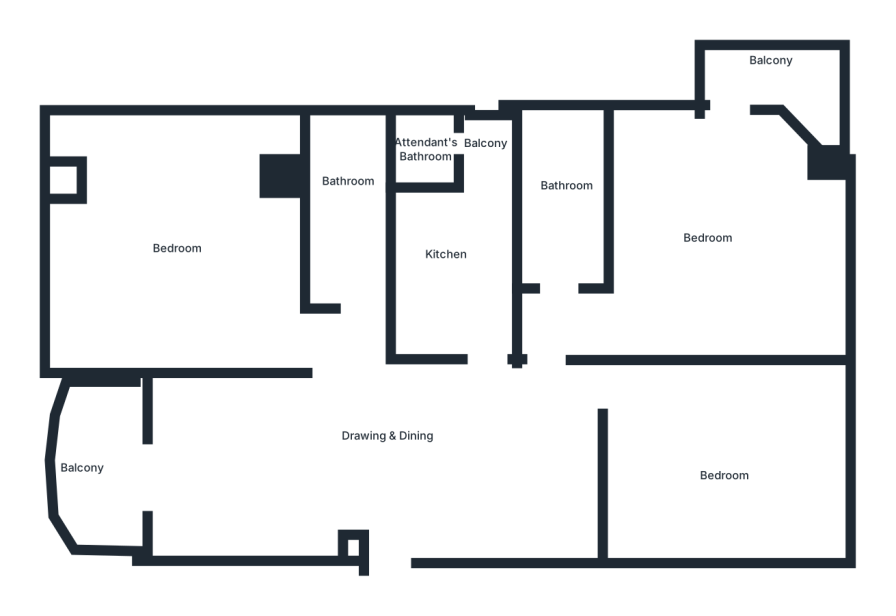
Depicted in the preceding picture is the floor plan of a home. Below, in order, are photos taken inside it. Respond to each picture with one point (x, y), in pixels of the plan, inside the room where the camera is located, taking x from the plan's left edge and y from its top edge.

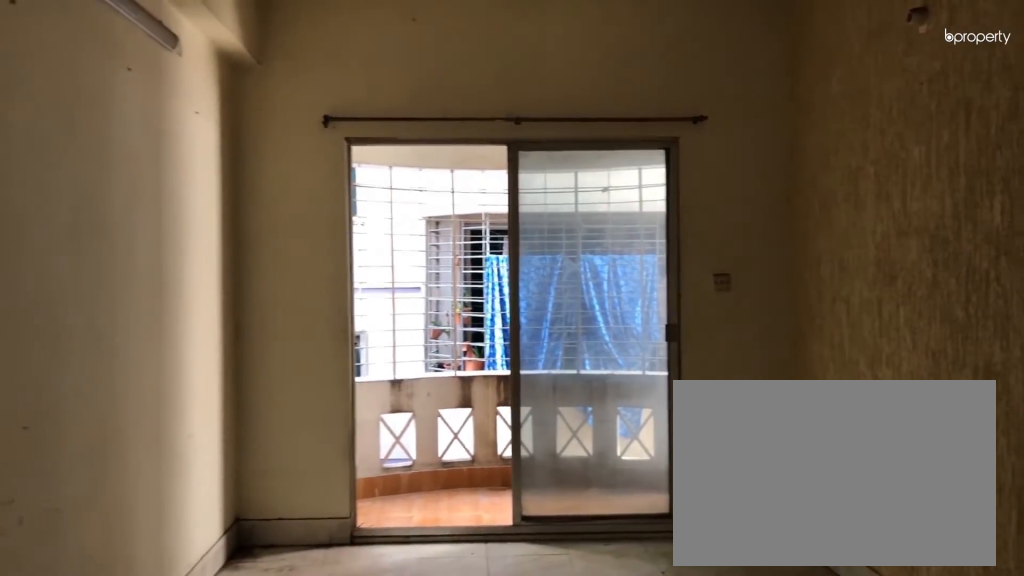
(394, 433)
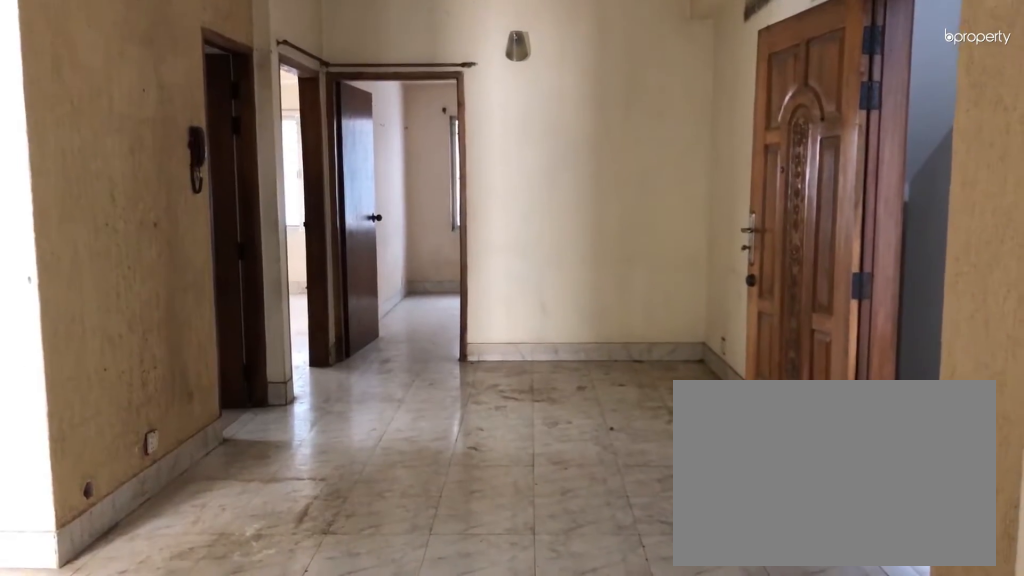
(394, 433)
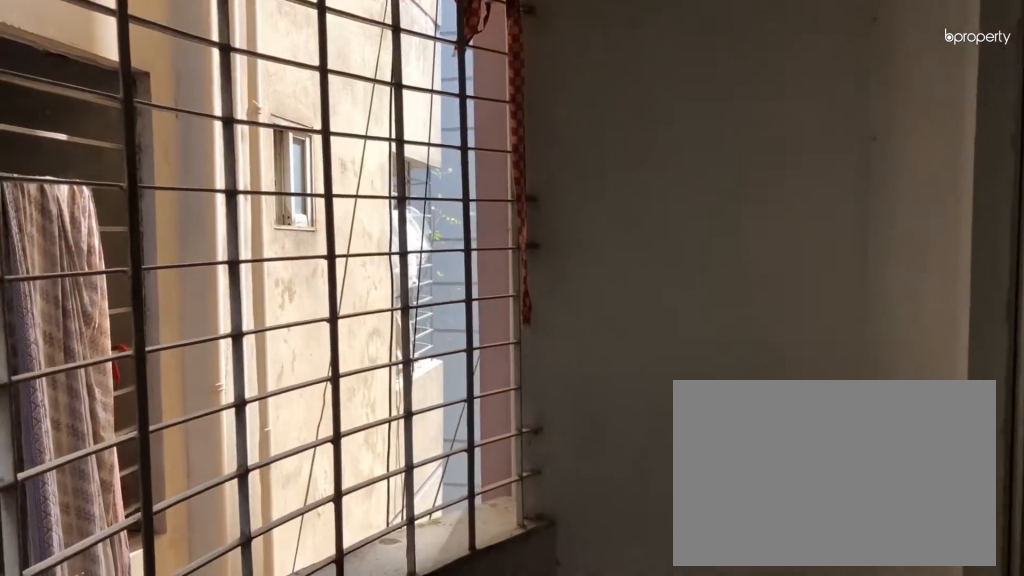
(86, 457)
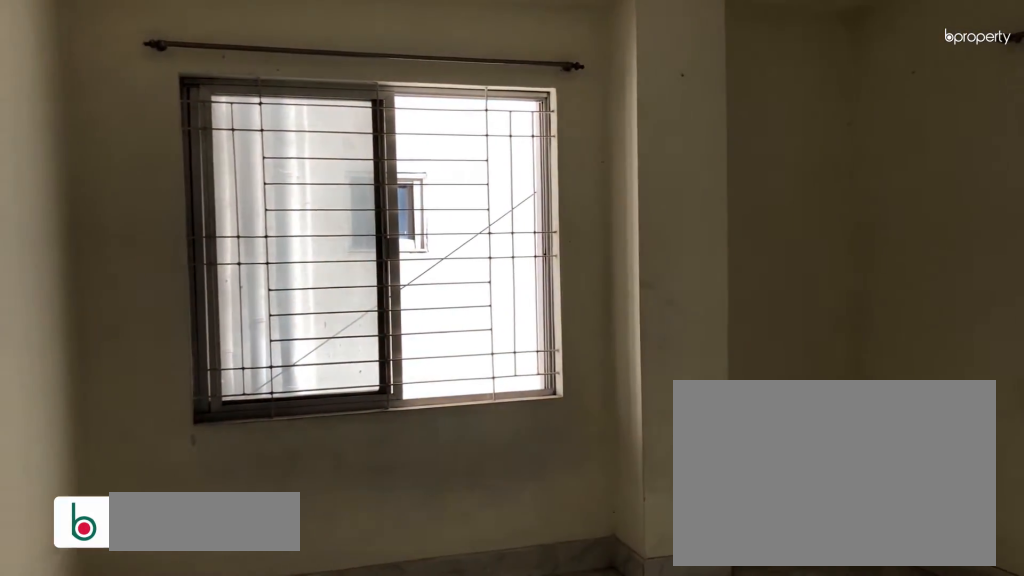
(169, 248)
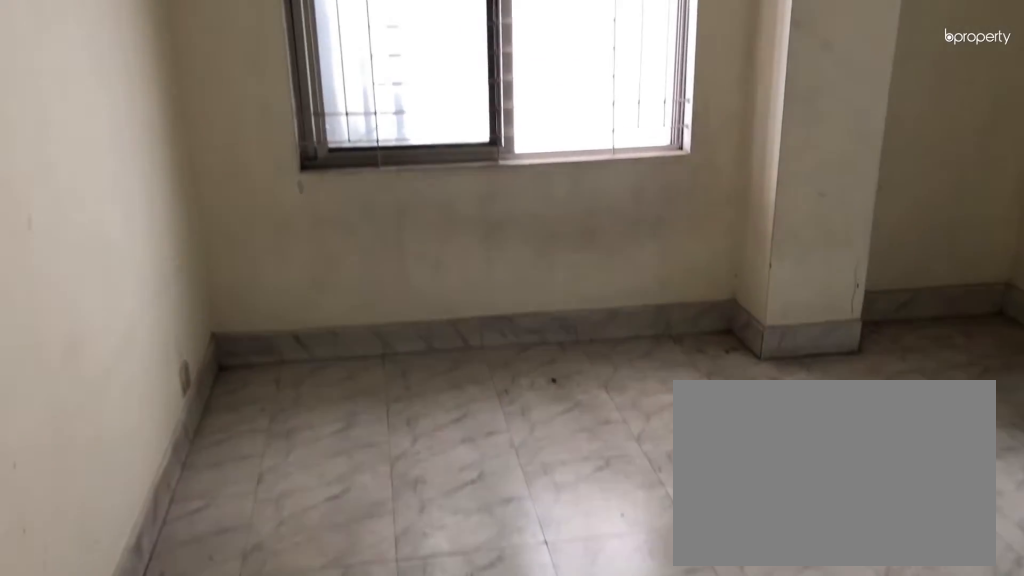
(169, 248)
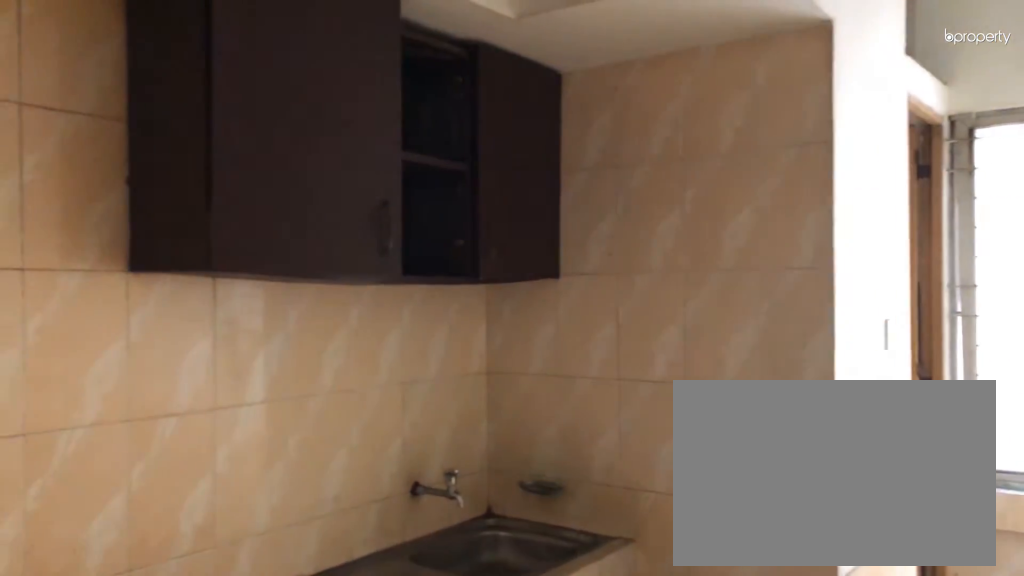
(457, 270)
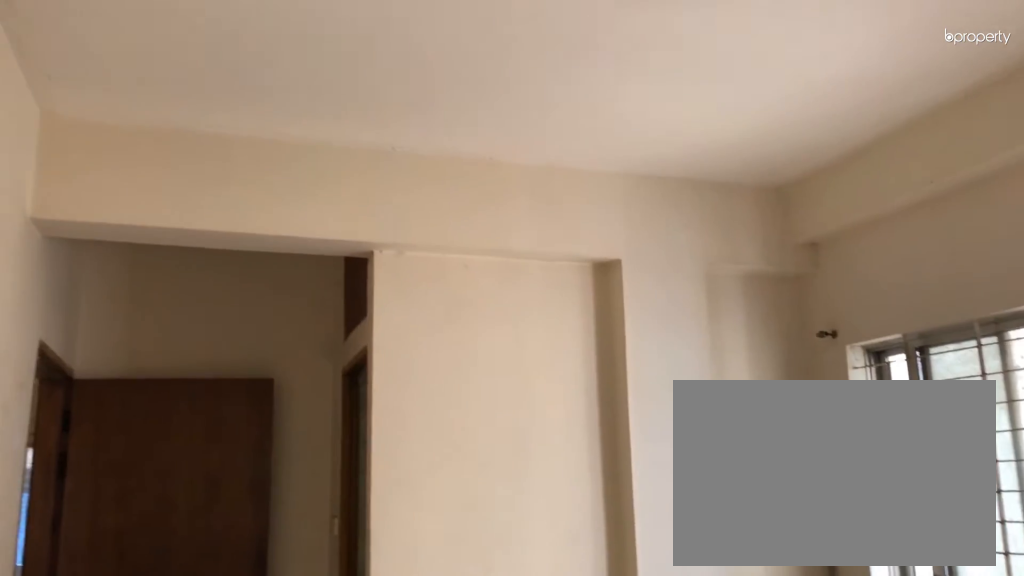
(714, 248)
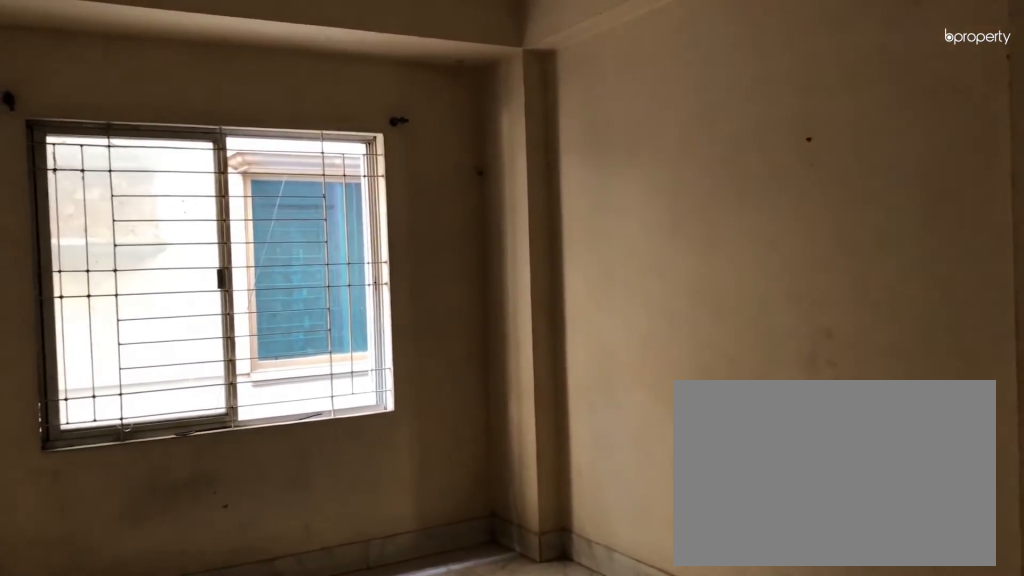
(728, 475)
